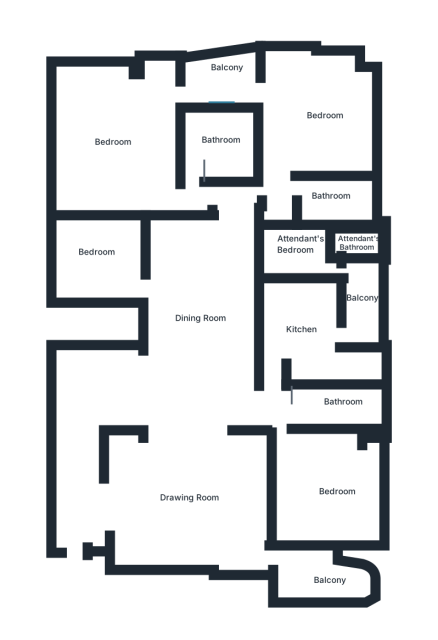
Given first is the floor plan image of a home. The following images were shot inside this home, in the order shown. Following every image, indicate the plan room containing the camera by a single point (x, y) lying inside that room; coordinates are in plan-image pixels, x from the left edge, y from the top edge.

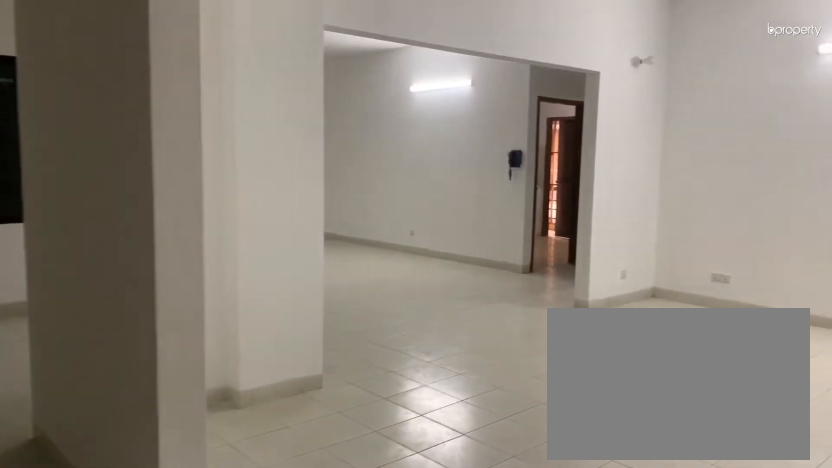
(192, 509)
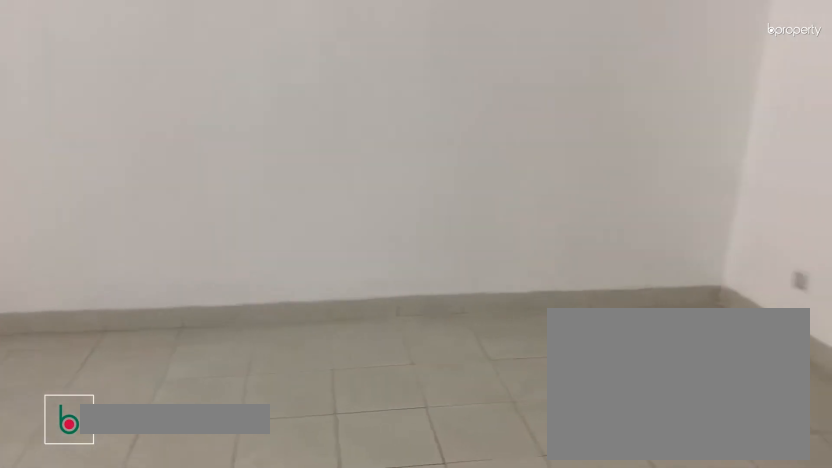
(192, 509)
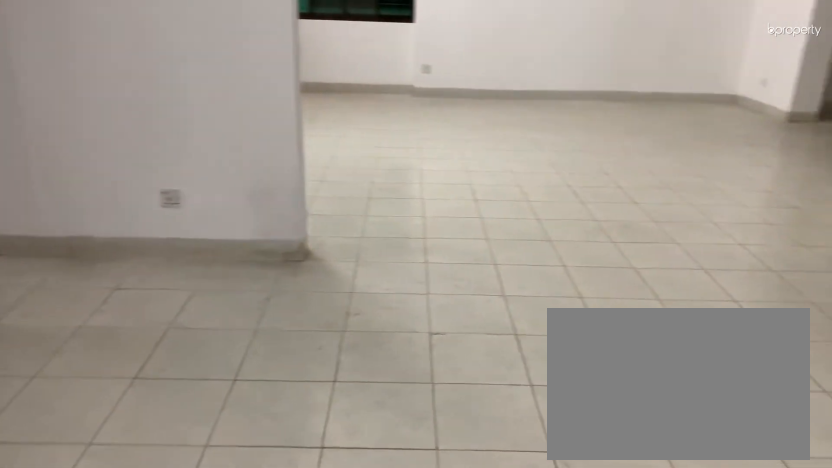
(200, 307)
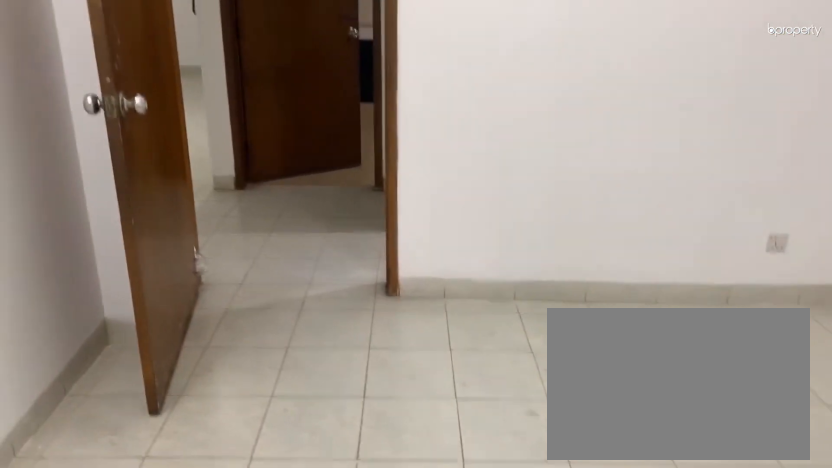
(323, 492)
